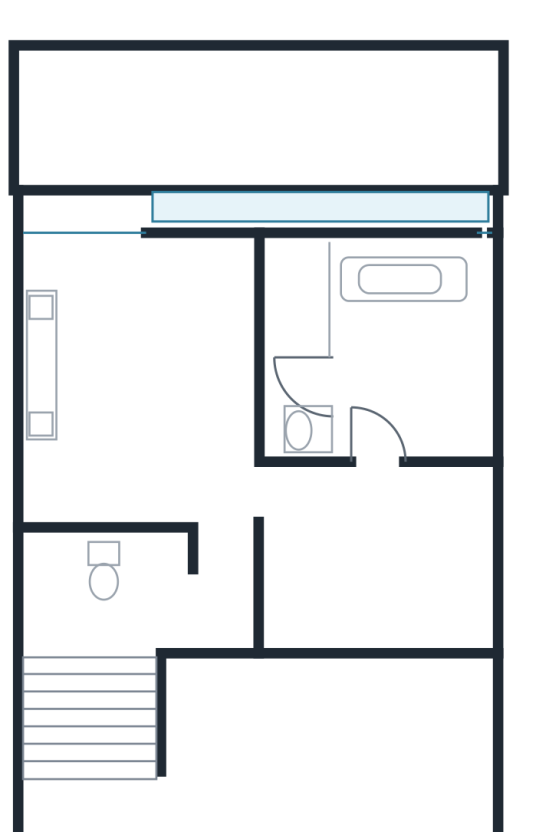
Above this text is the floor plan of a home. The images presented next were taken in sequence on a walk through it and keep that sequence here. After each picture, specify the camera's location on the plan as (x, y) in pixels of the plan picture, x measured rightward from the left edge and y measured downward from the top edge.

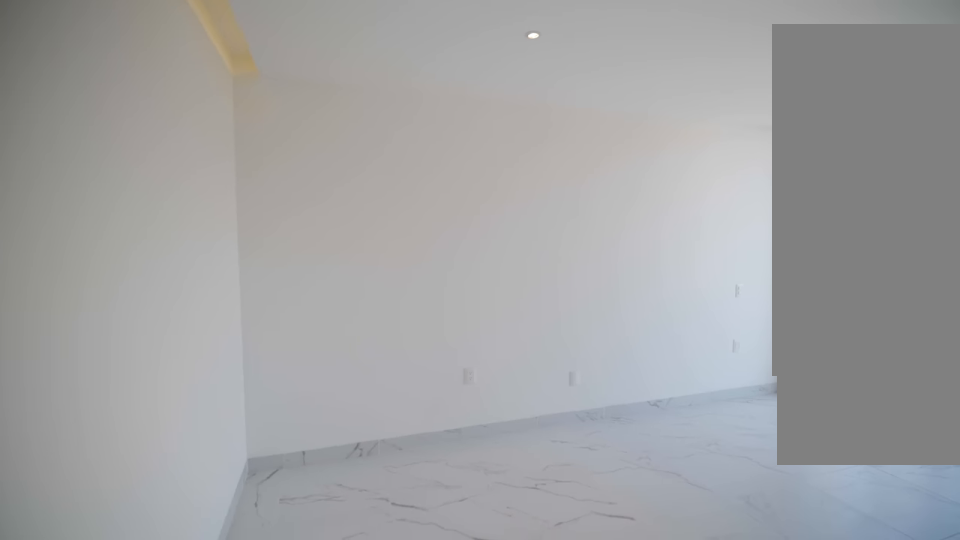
(221, 510)
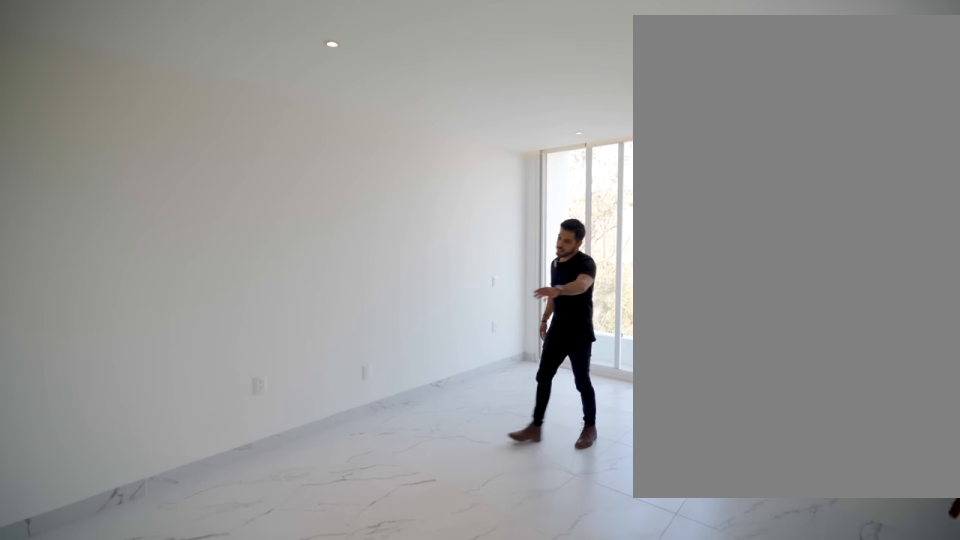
(221, 501)
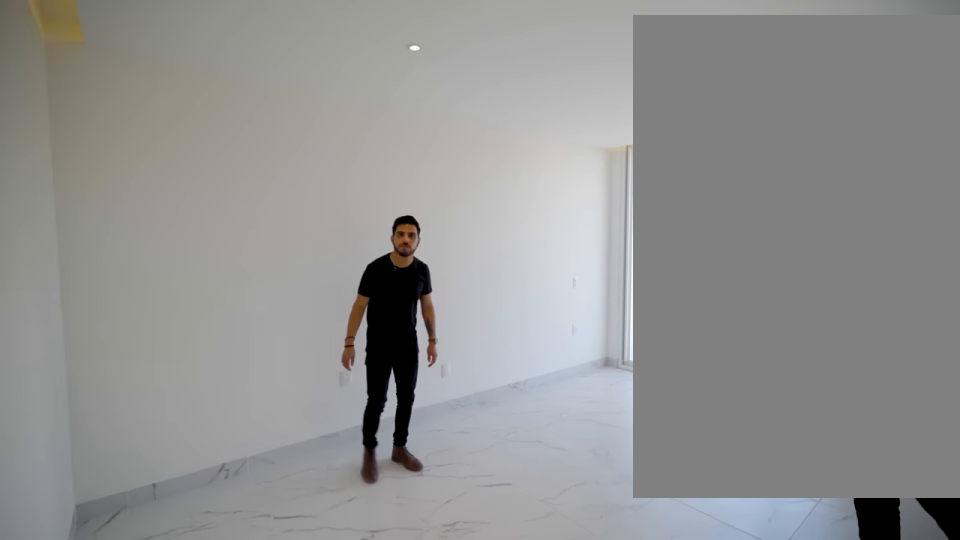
(221, 500)
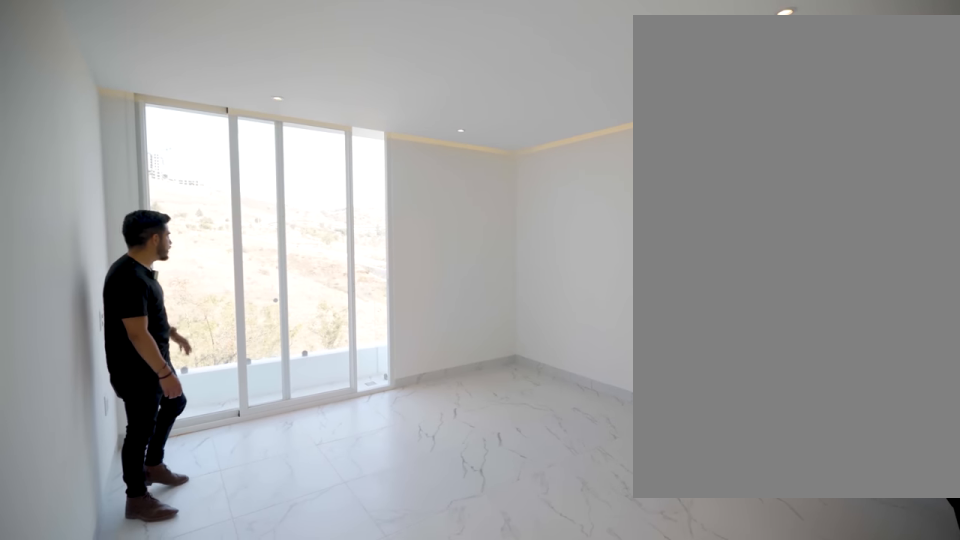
(88, 496)
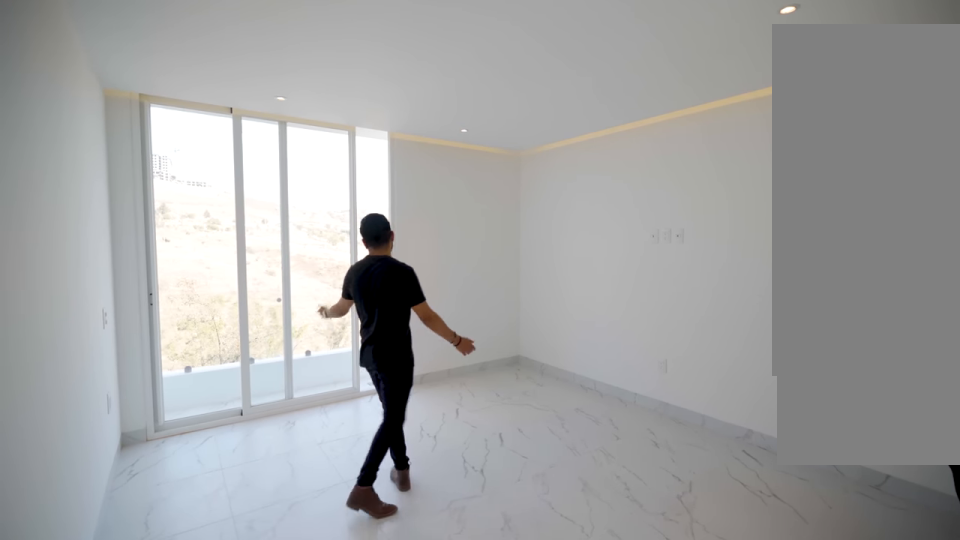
(84, 496)
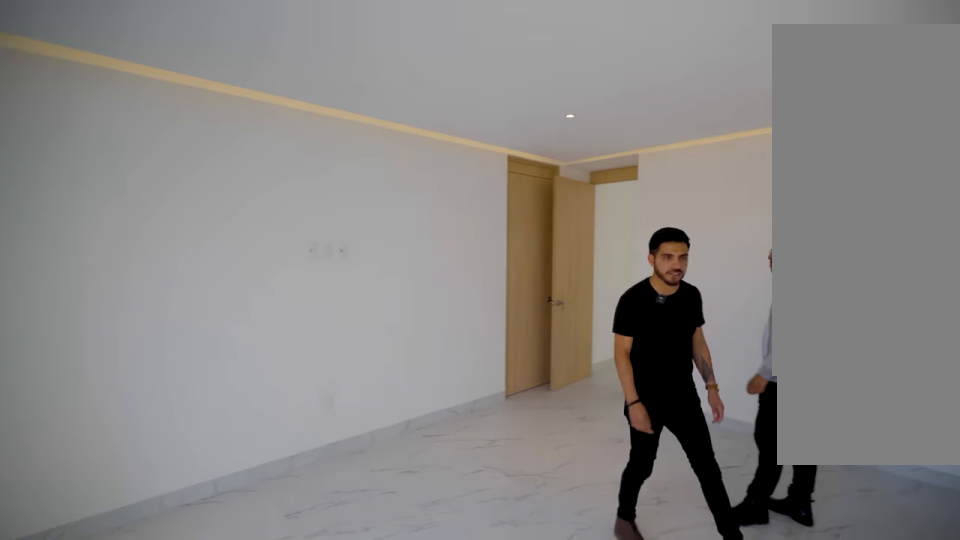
(72, 338)
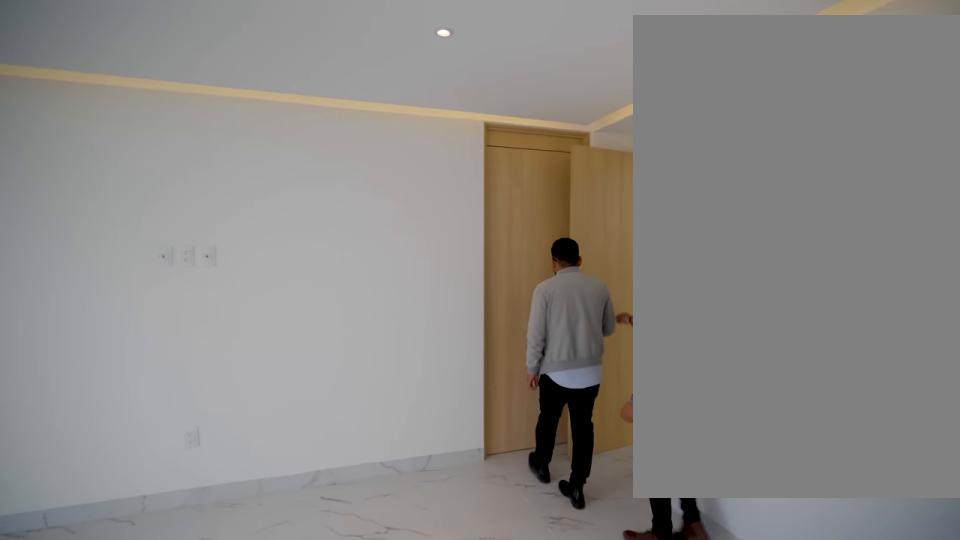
(86, 333)
